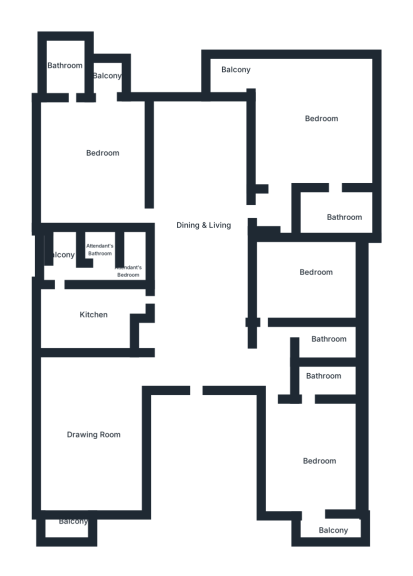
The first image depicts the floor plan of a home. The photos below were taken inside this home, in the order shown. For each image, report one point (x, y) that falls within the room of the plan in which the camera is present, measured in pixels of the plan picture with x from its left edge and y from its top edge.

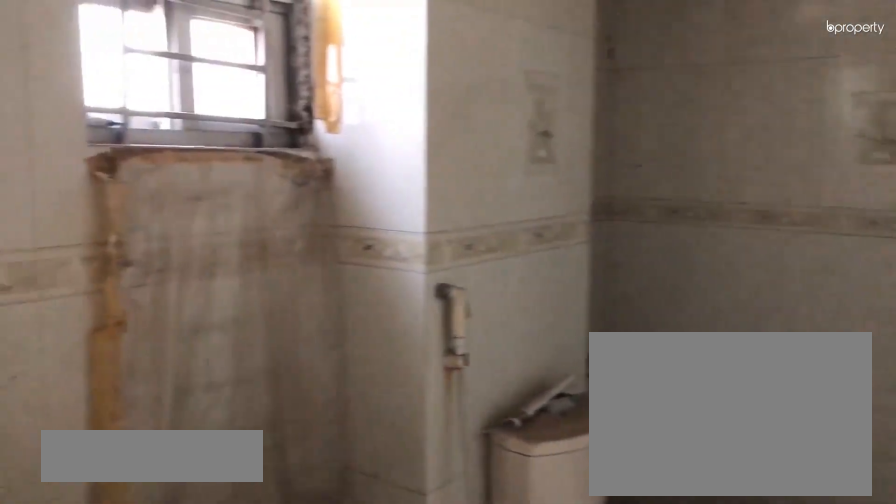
(65, 79)
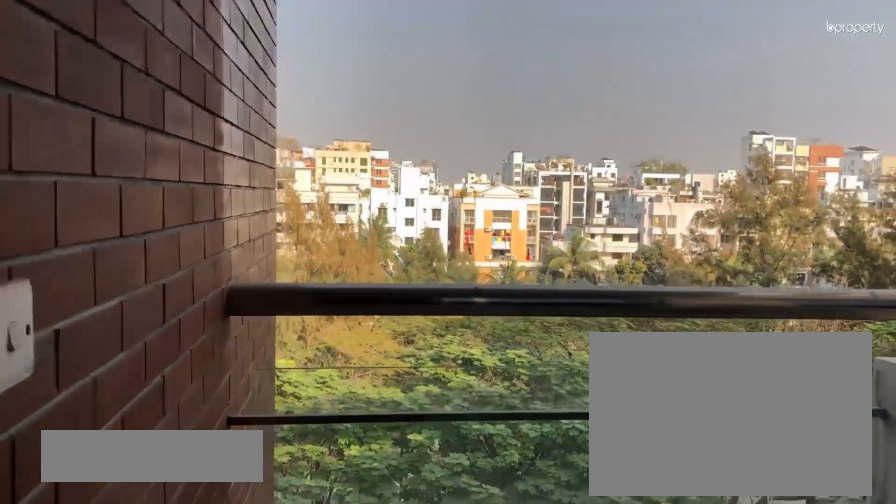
(94, 75)
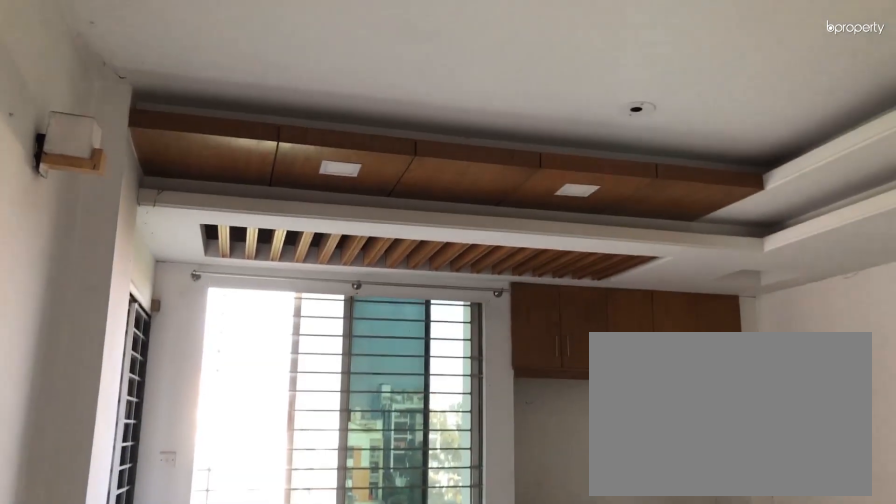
(328, 133)
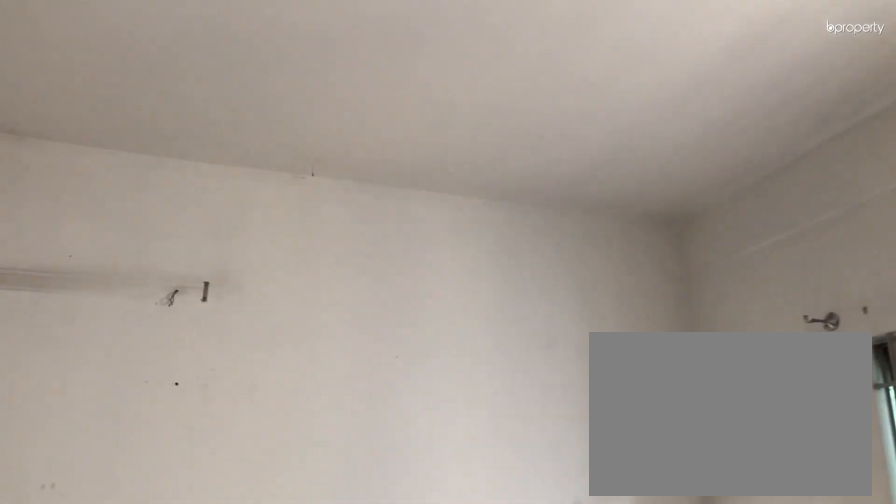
(306, 311)
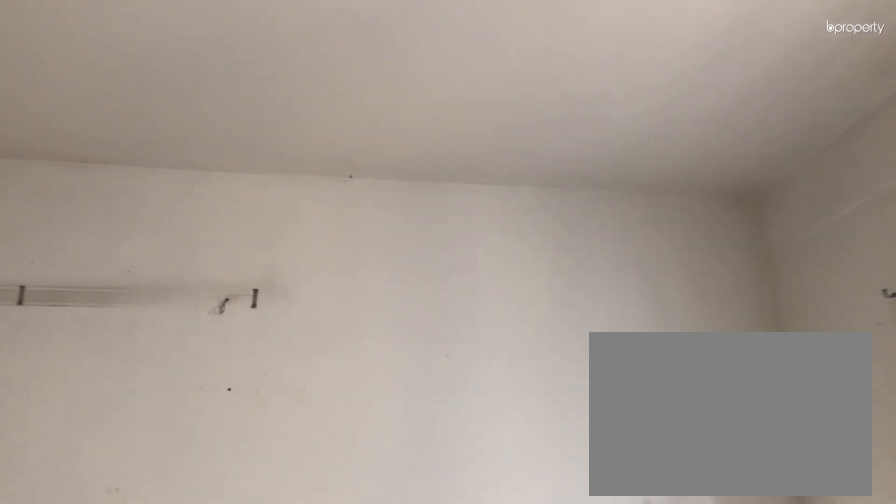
(306, 311)
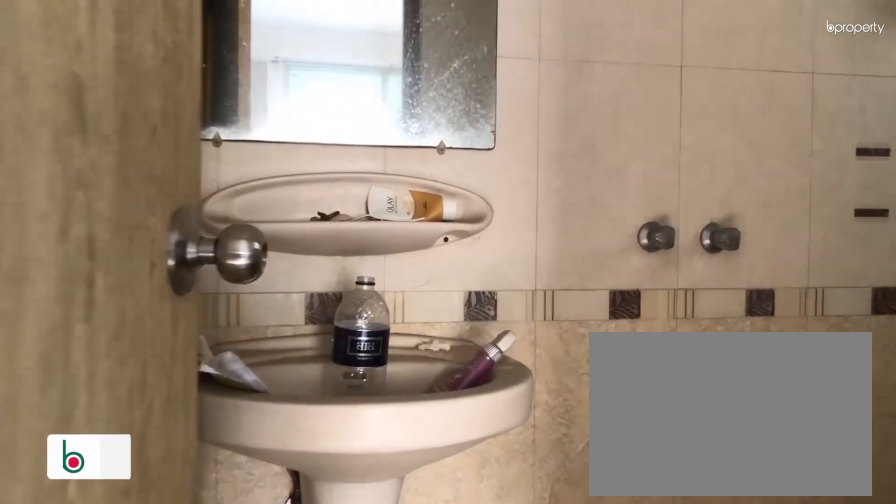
(313, 399)
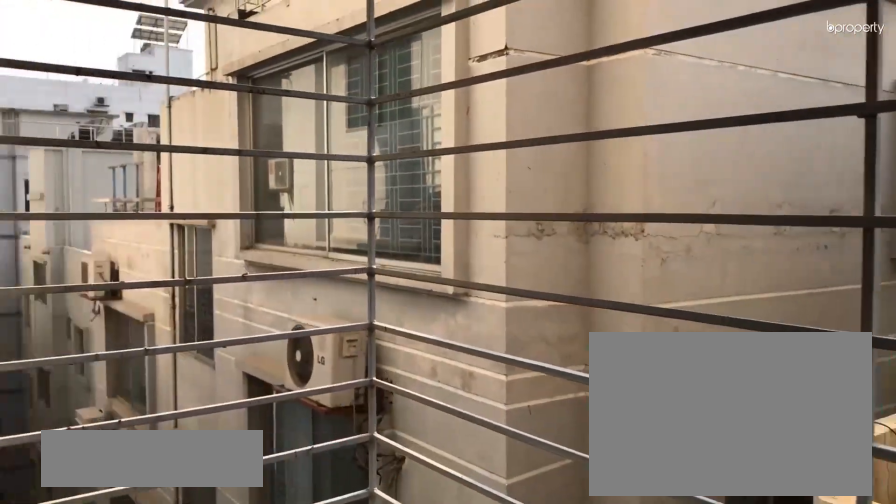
(333, 529)
